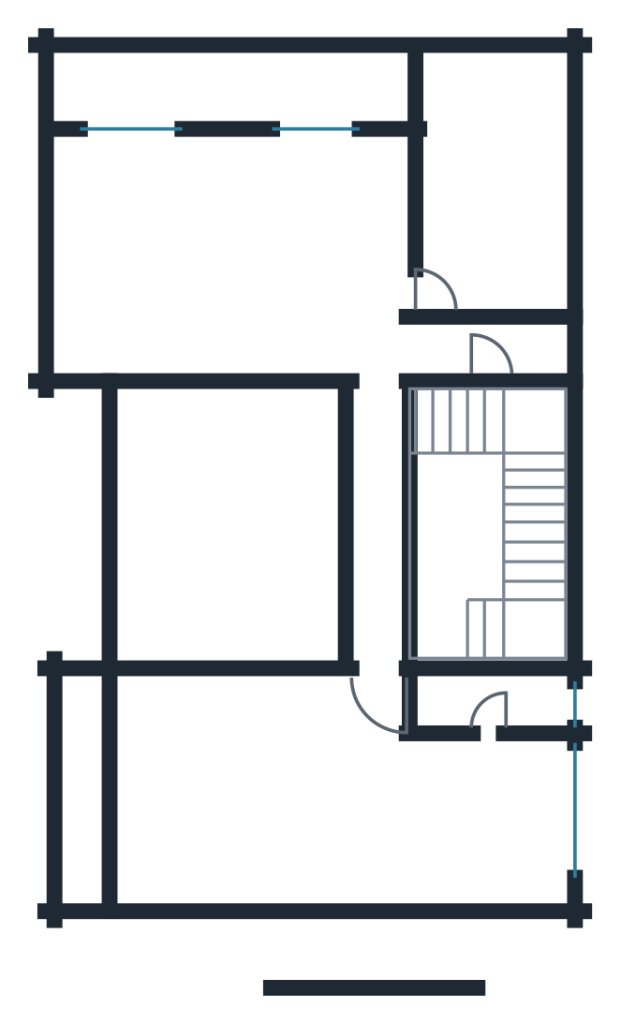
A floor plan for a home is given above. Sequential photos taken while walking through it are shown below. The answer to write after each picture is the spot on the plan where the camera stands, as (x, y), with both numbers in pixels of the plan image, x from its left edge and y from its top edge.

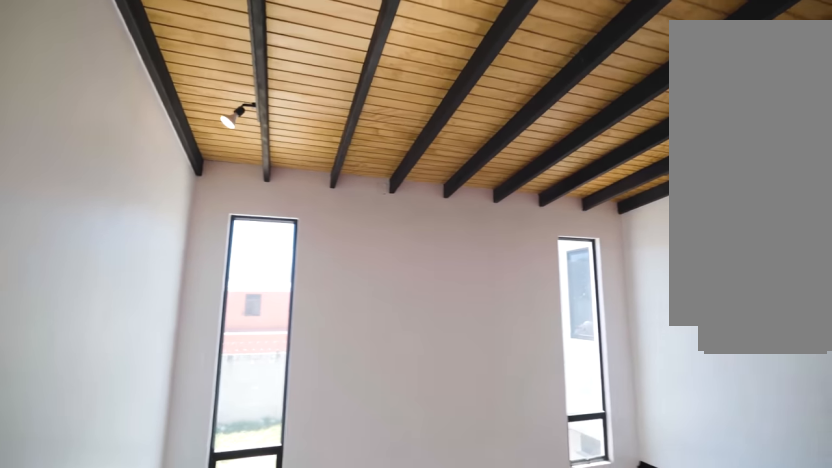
(375, 567)
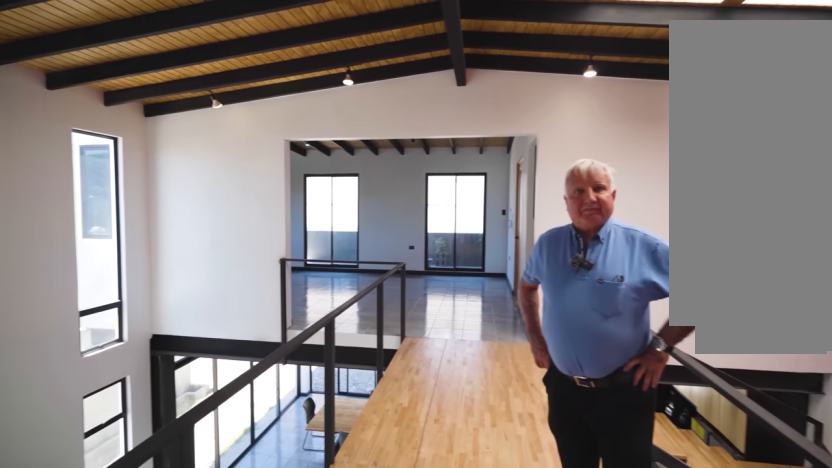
(375, 628)
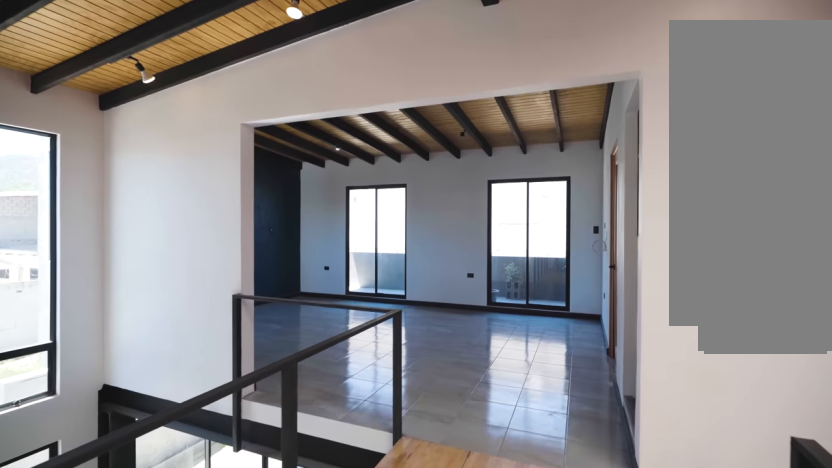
(394, 562)
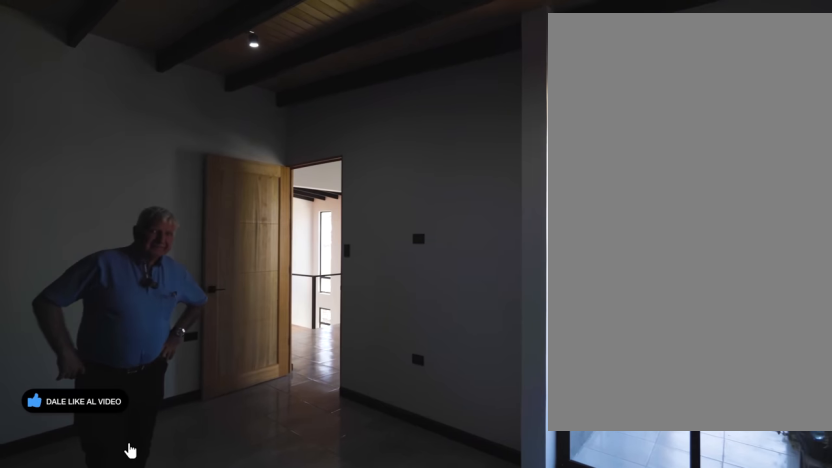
(534, 161)
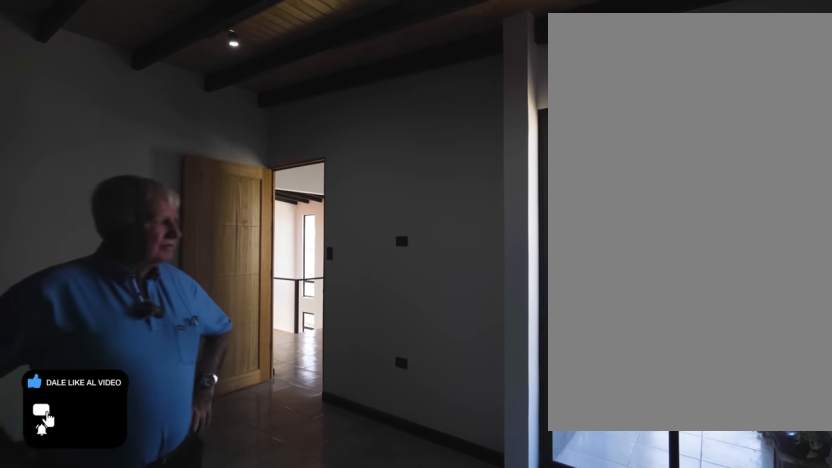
(536, 132)
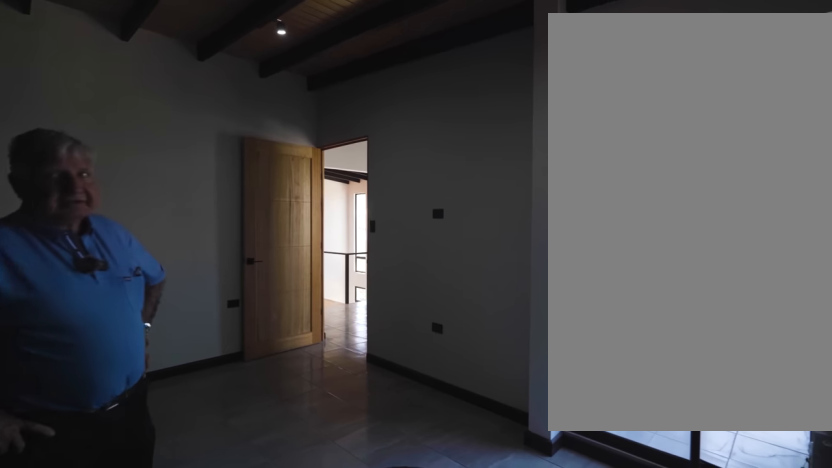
(540, 113)
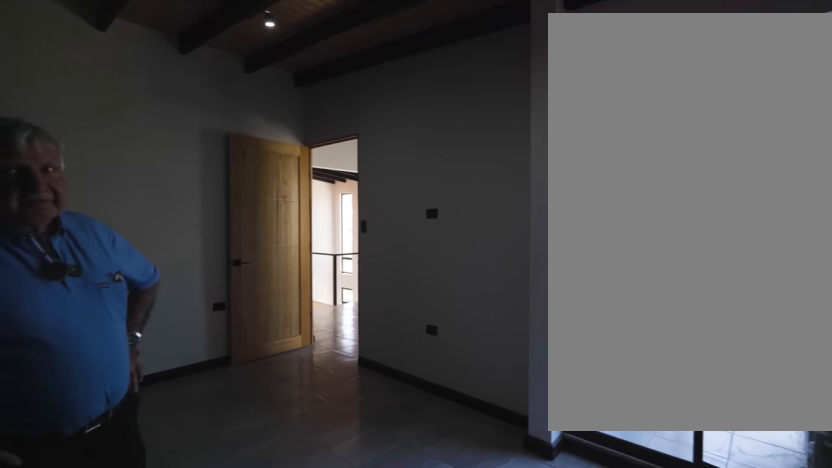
(540, 113)
